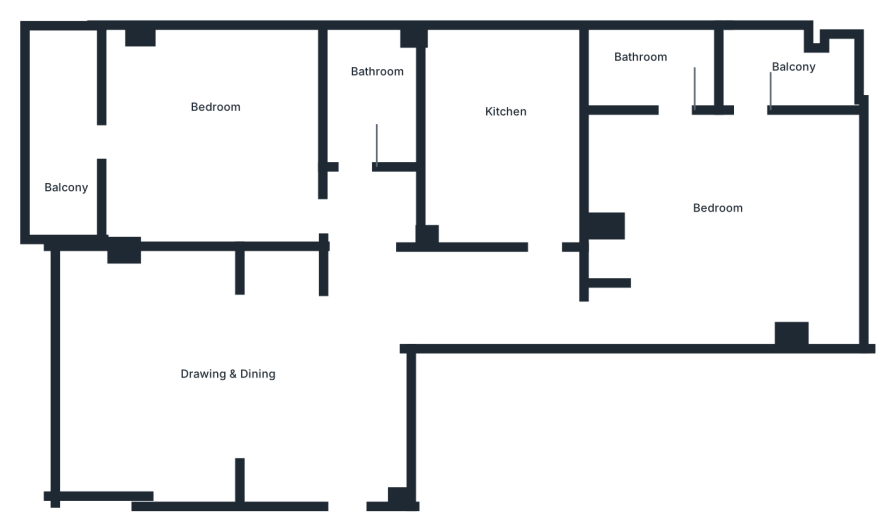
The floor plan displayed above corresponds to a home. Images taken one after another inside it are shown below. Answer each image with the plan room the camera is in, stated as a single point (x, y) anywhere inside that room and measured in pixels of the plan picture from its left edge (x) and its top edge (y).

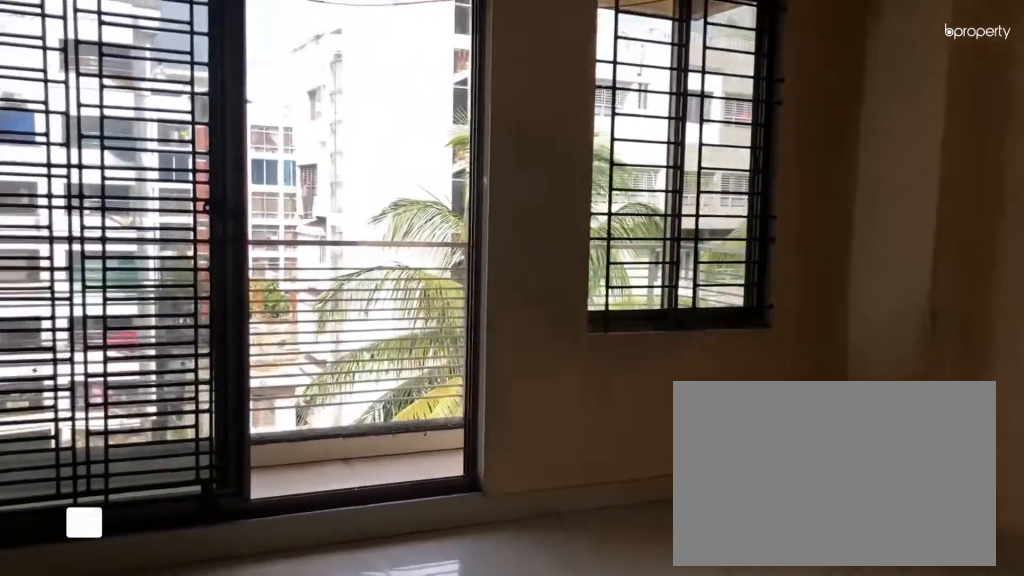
(214, 129)
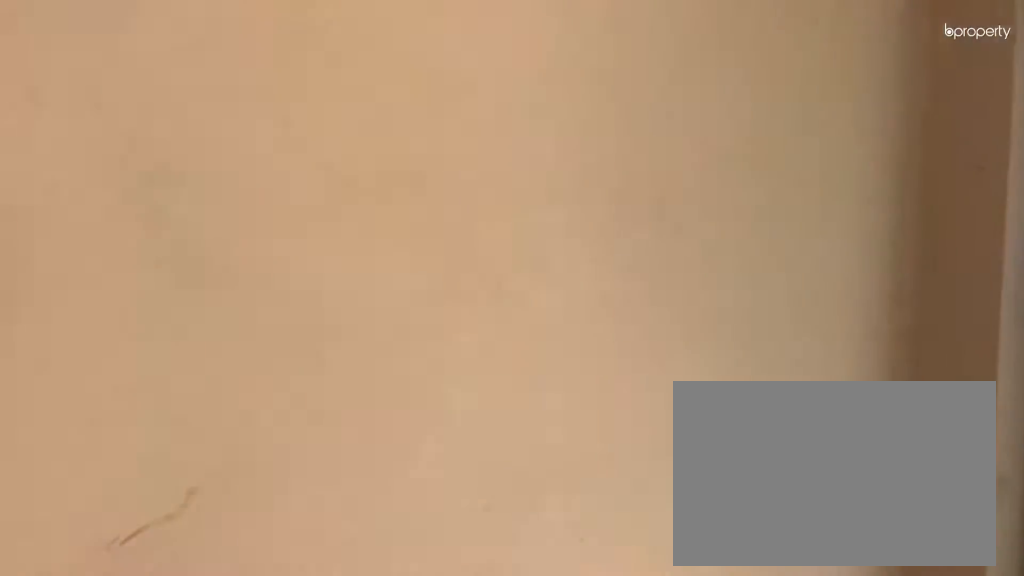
(214, 129)
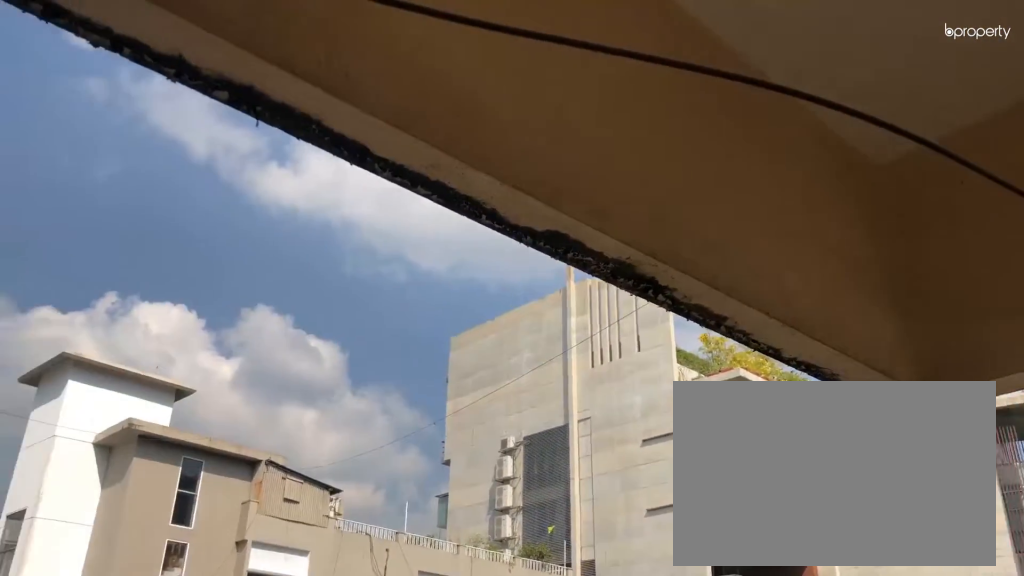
(73, 141)
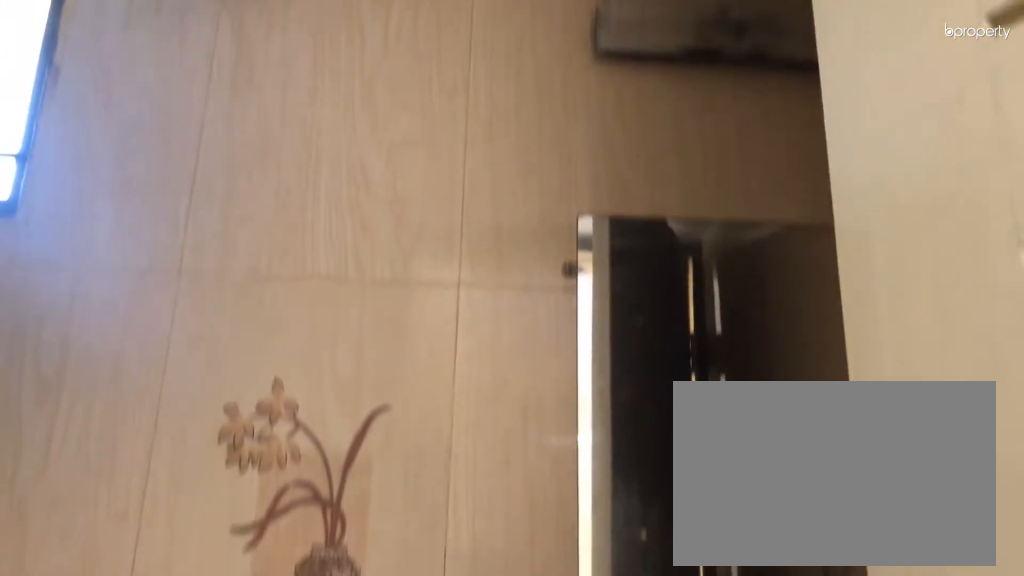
(652, 60)
